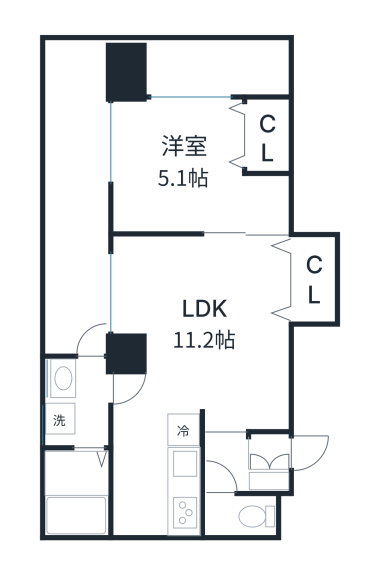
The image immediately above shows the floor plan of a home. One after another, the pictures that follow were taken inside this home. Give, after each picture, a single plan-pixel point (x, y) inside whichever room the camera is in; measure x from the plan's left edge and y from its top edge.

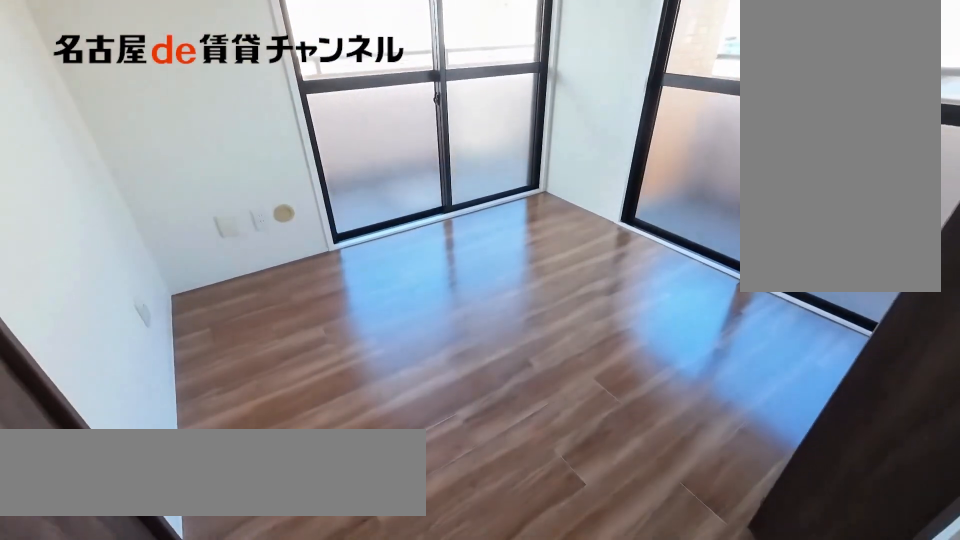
(201, 166)
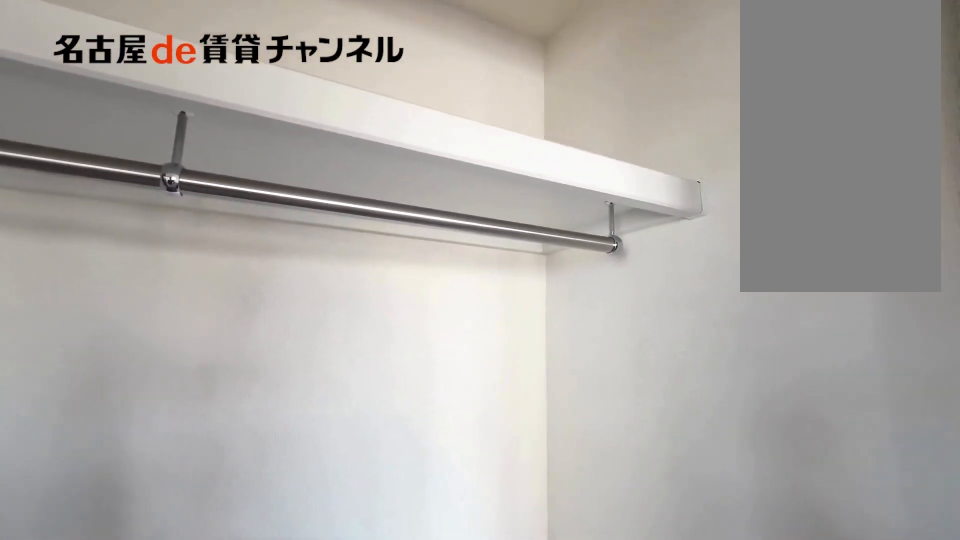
(268, 136)
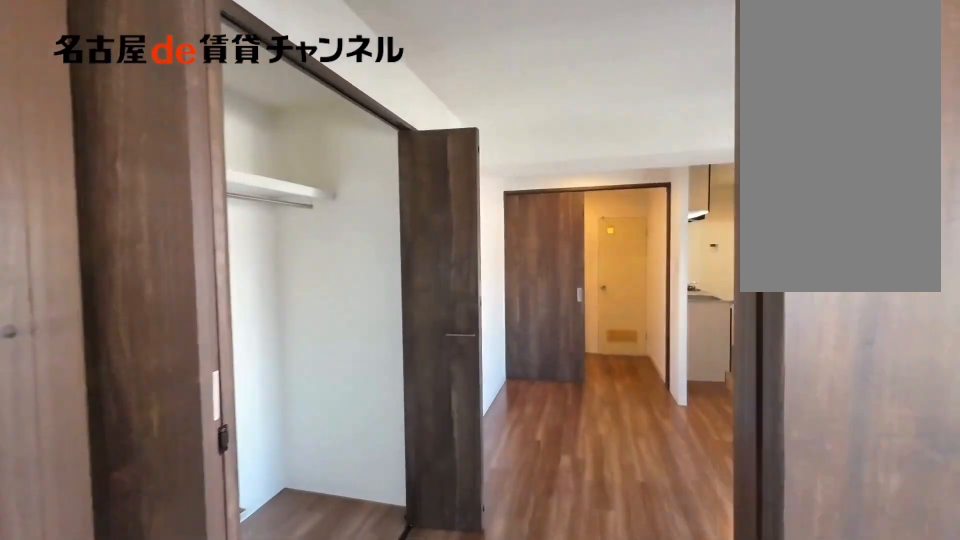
(200, 357)
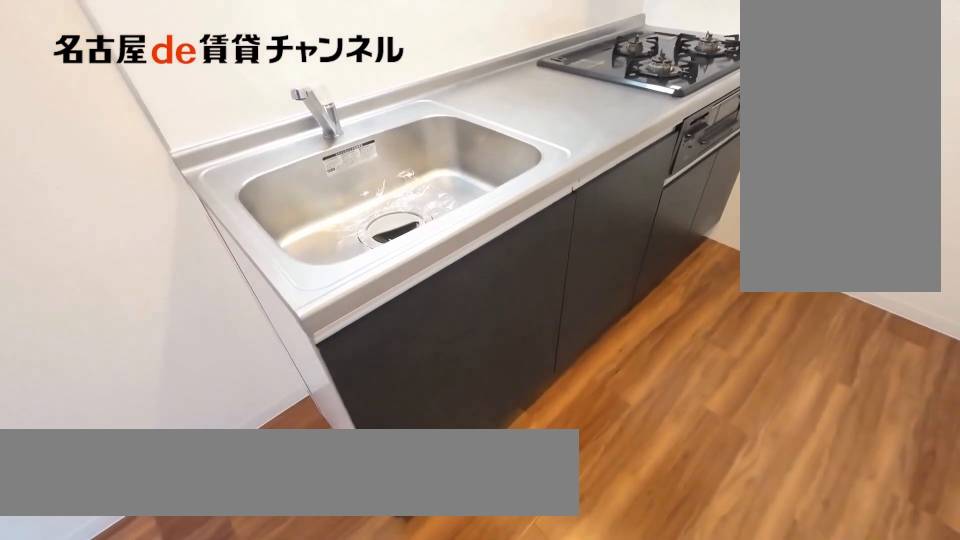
(185, 471)
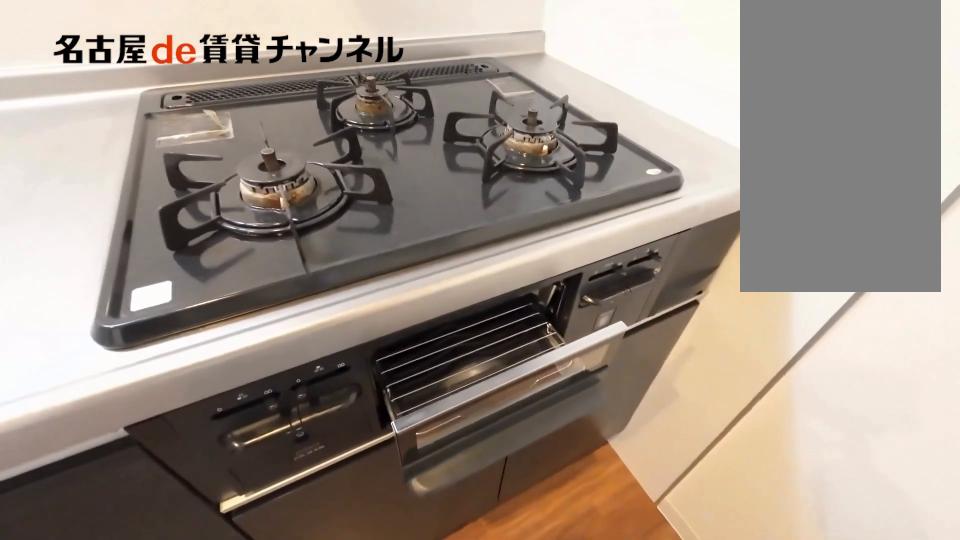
(185, 471)
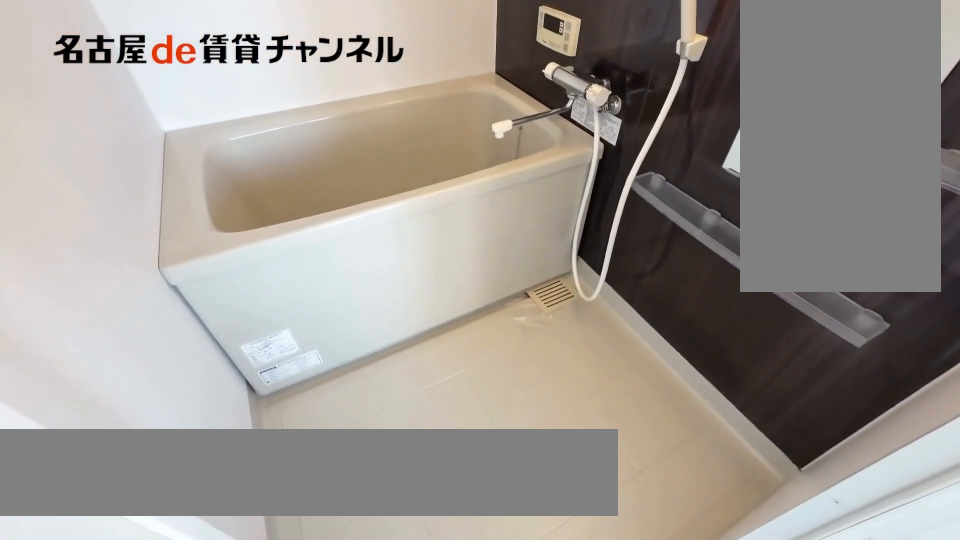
(79, 490)
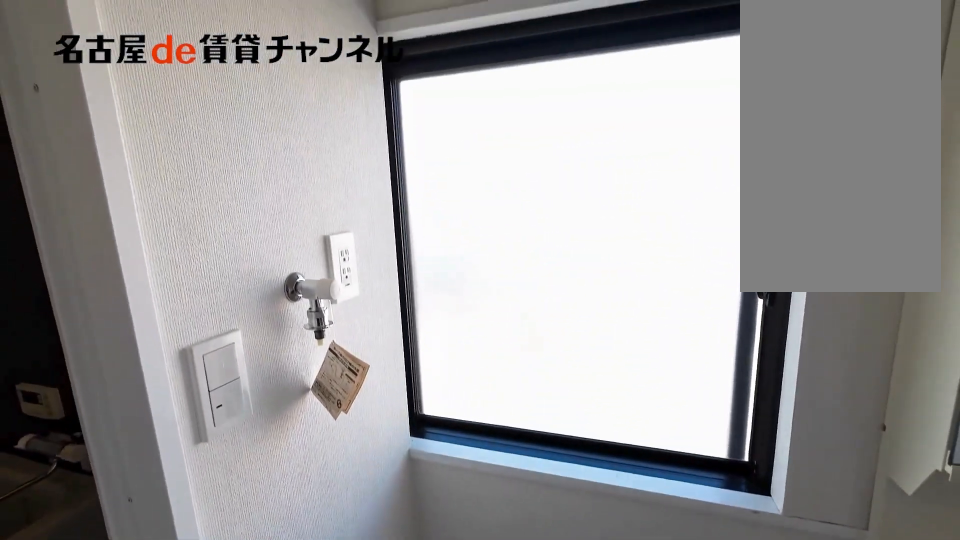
(79, 401)
